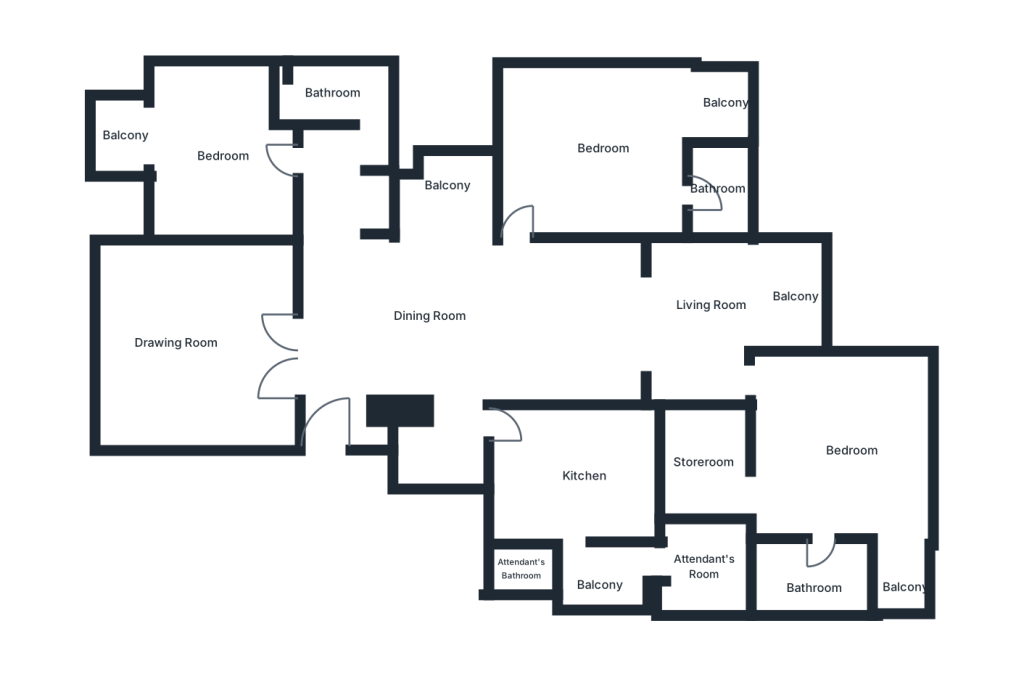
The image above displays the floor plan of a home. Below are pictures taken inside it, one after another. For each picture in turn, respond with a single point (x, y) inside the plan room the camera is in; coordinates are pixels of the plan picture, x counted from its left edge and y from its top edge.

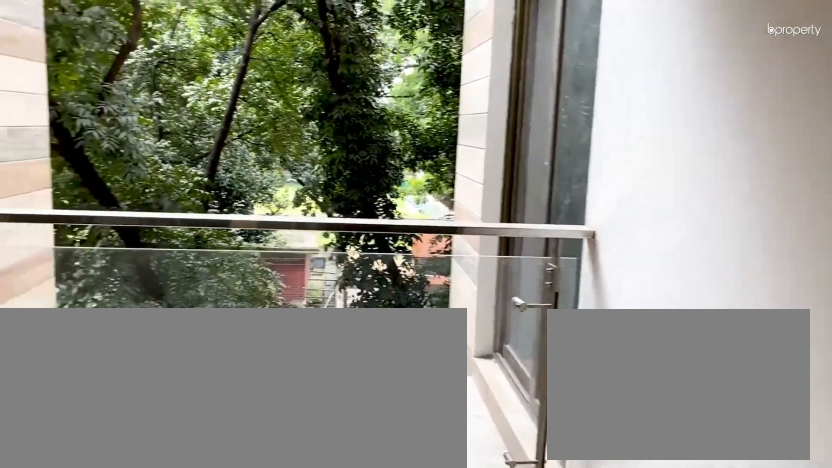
(441, 178)
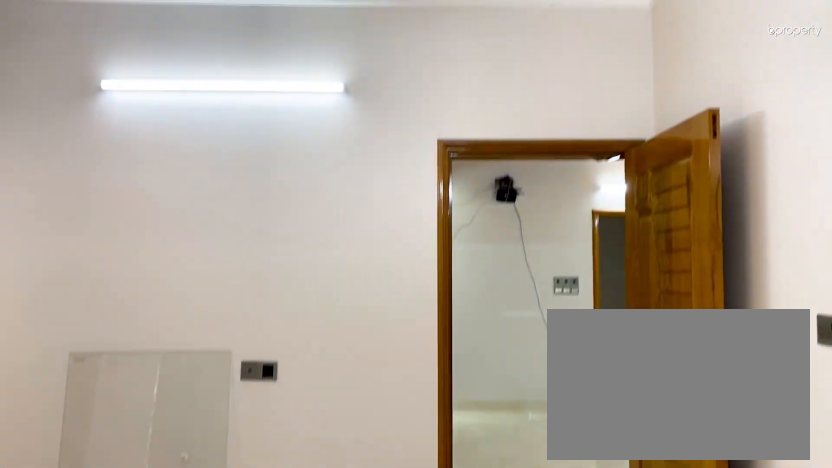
(605, 153)
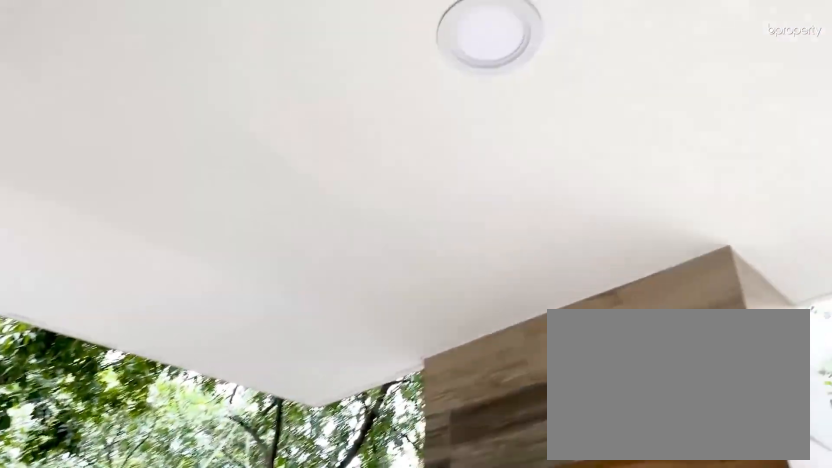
(729, 107)
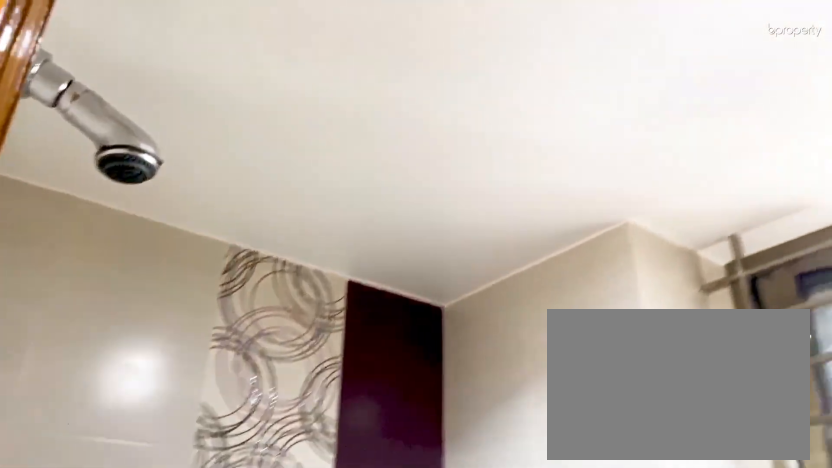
(717, 196)
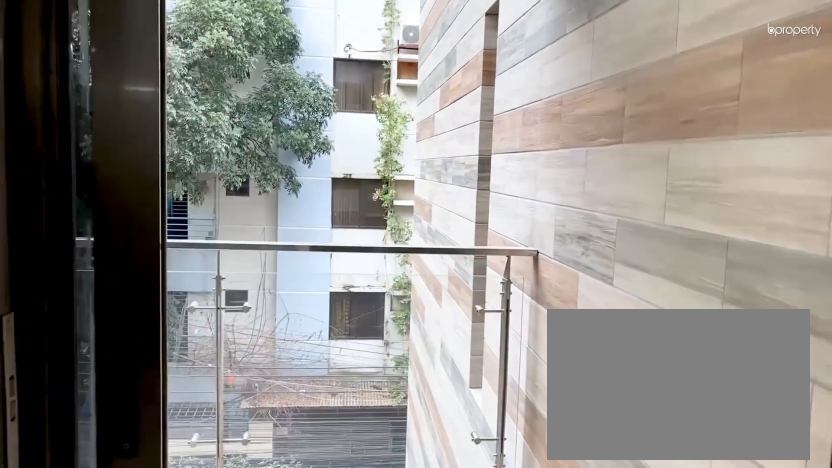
(752, 313)
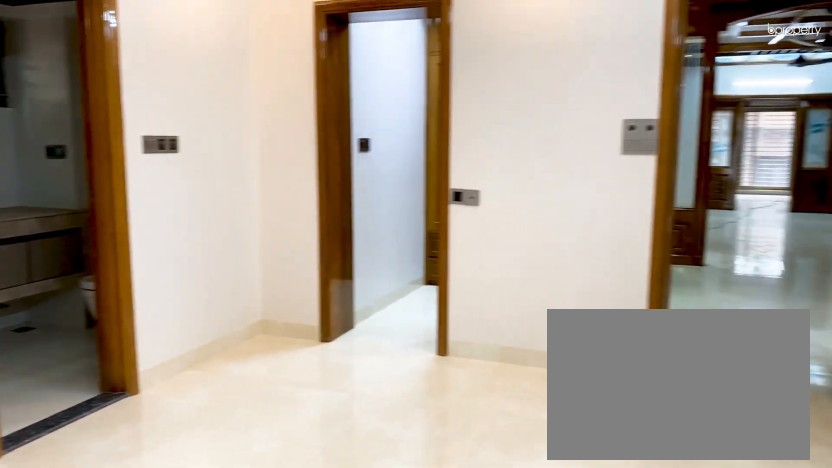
(843, 464)
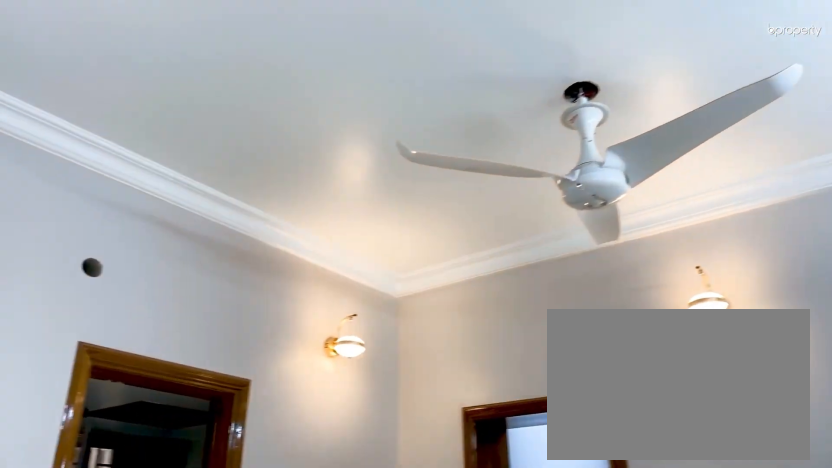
(843, 464)
